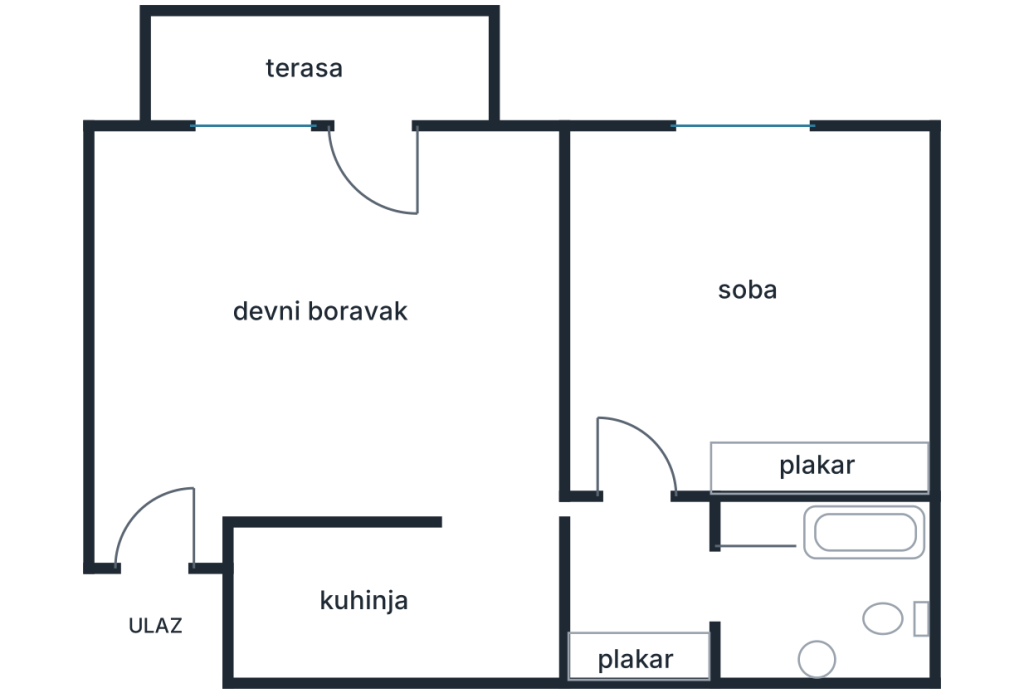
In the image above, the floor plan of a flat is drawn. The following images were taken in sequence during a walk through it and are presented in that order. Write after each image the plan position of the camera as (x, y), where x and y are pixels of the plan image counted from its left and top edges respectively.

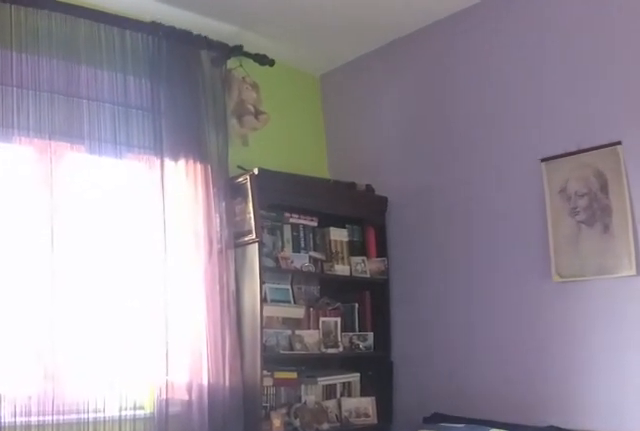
(613, 408)
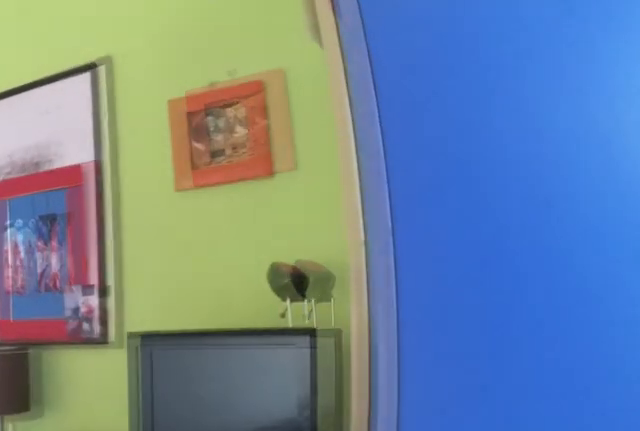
(669, 232)
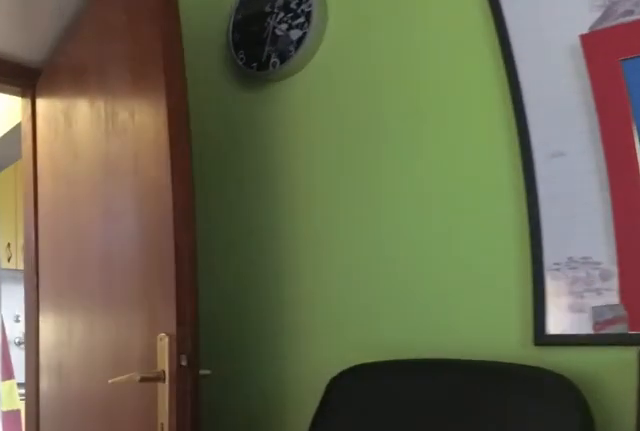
(652, 310)
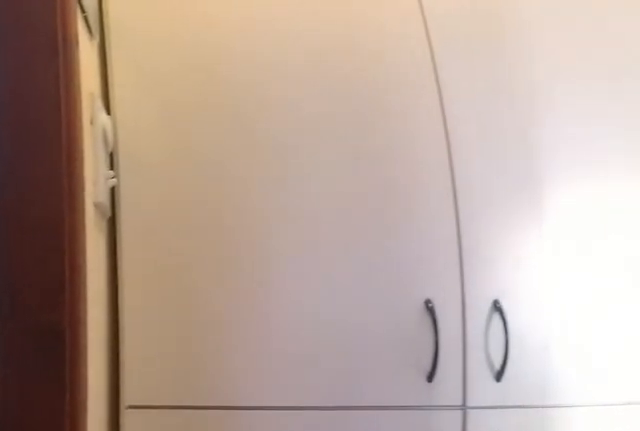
(656, 516)
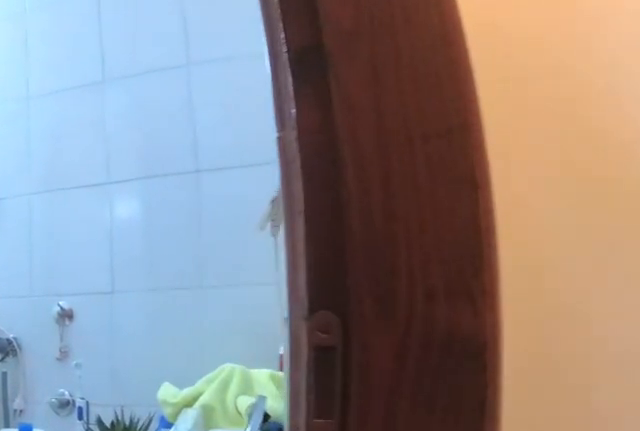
(671, 539)
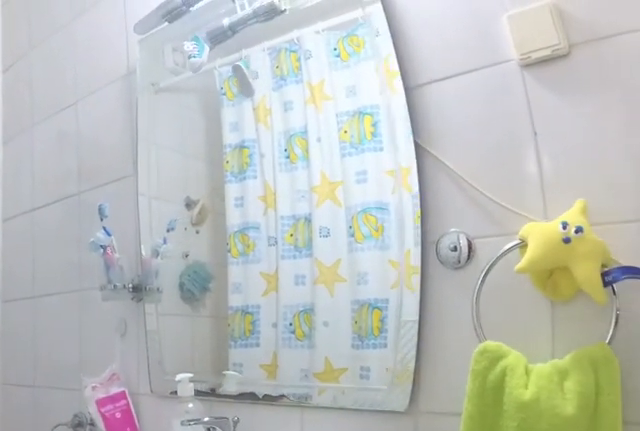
(742, 549)
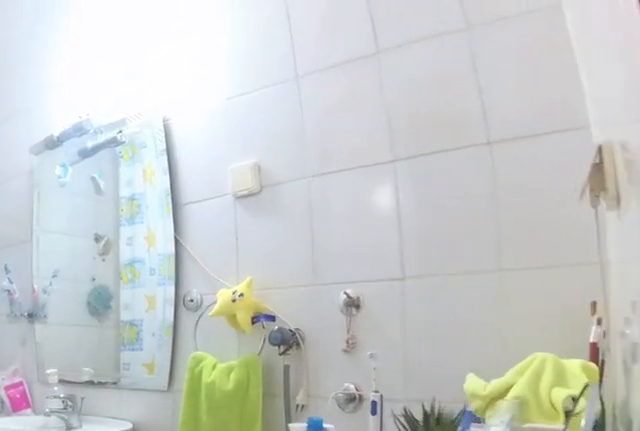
(663, 507)
